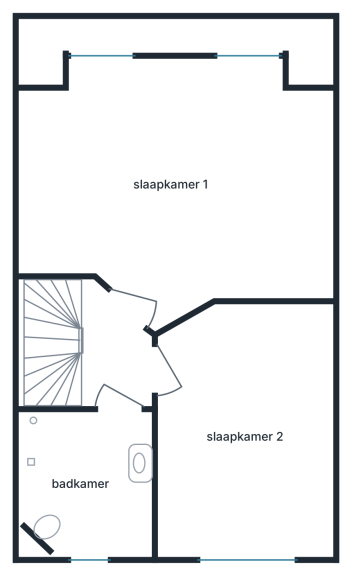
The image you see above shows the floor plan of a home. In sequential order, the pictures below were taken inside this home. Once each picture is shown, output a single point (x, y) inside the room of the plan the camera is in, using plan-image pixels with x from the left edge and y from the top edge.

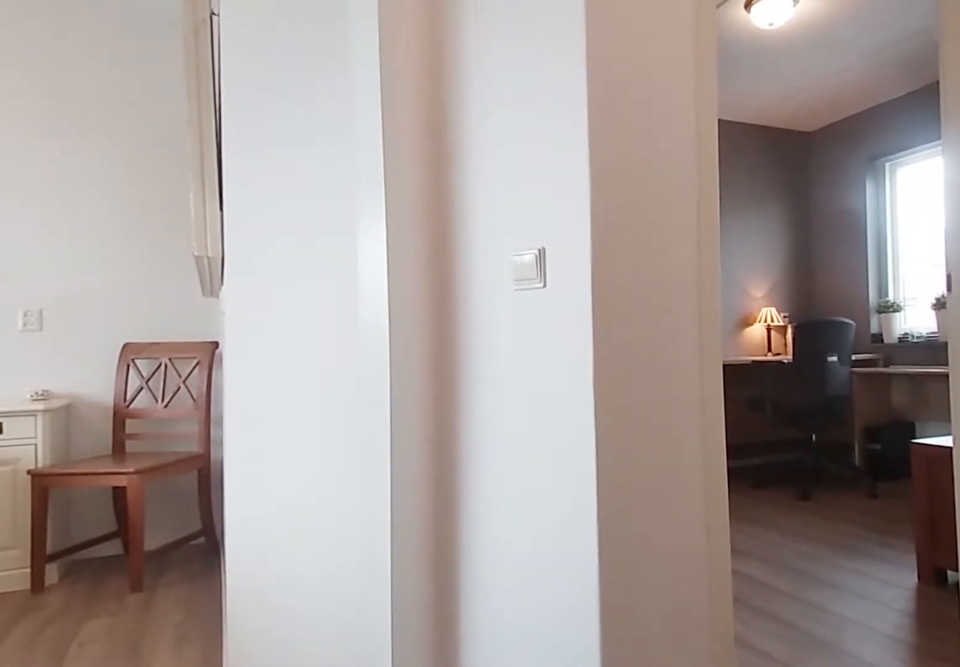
(113, 353)
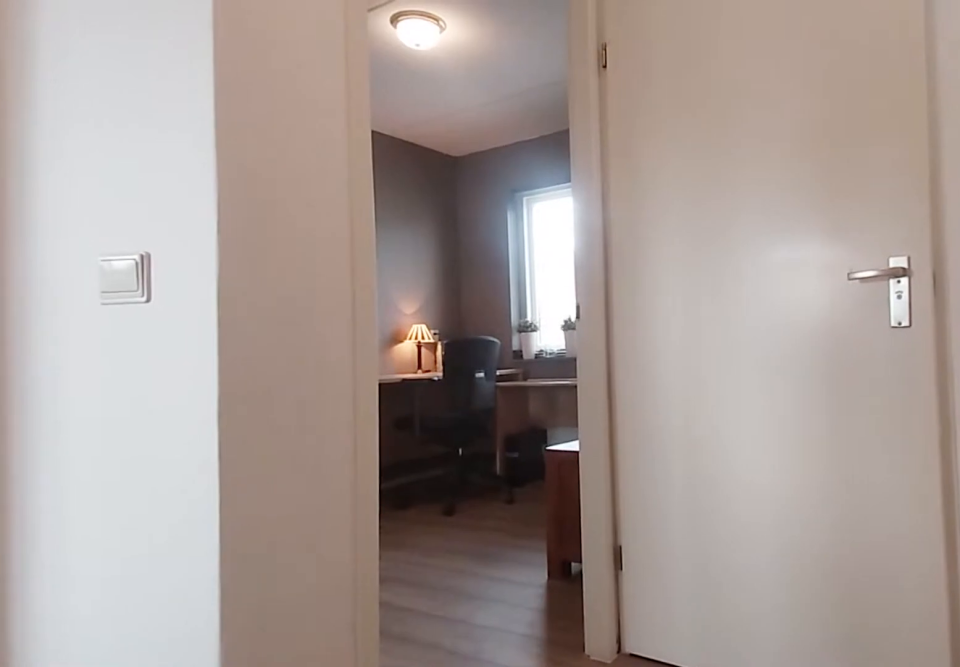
(113, 353)
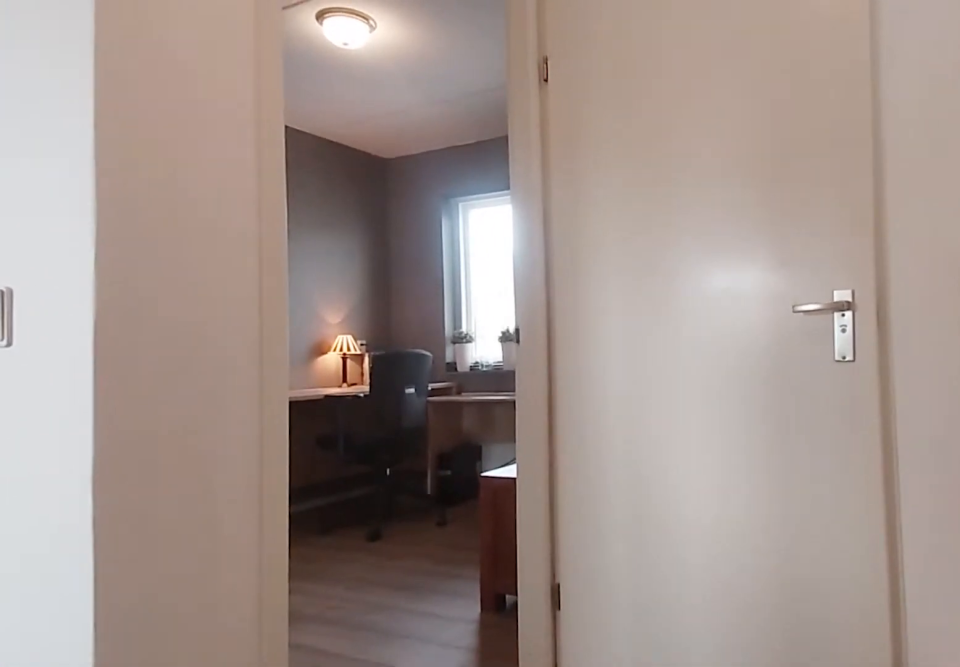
(113, 353)
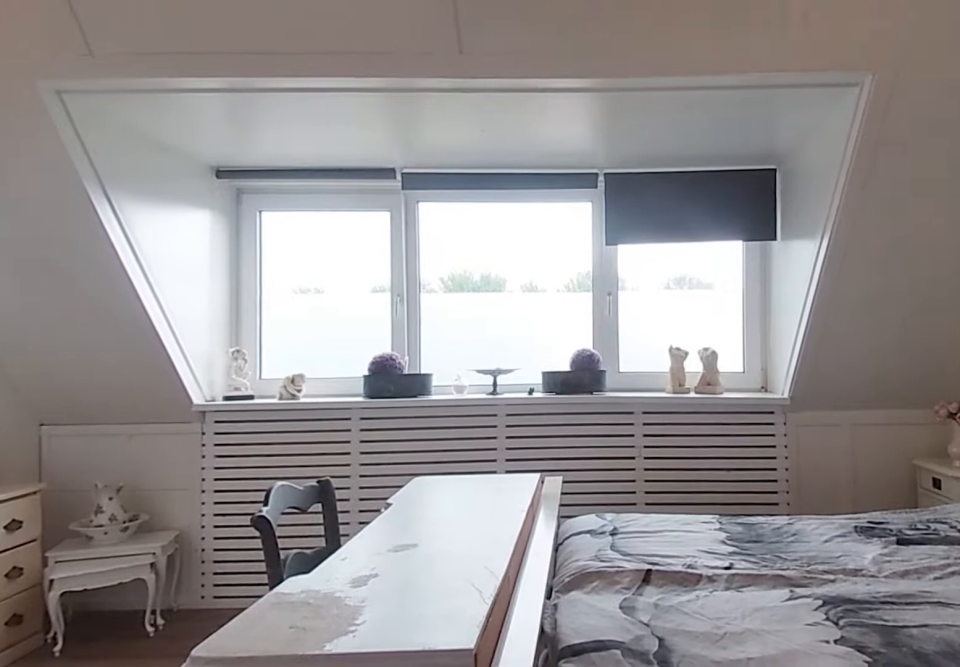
(179, 182)
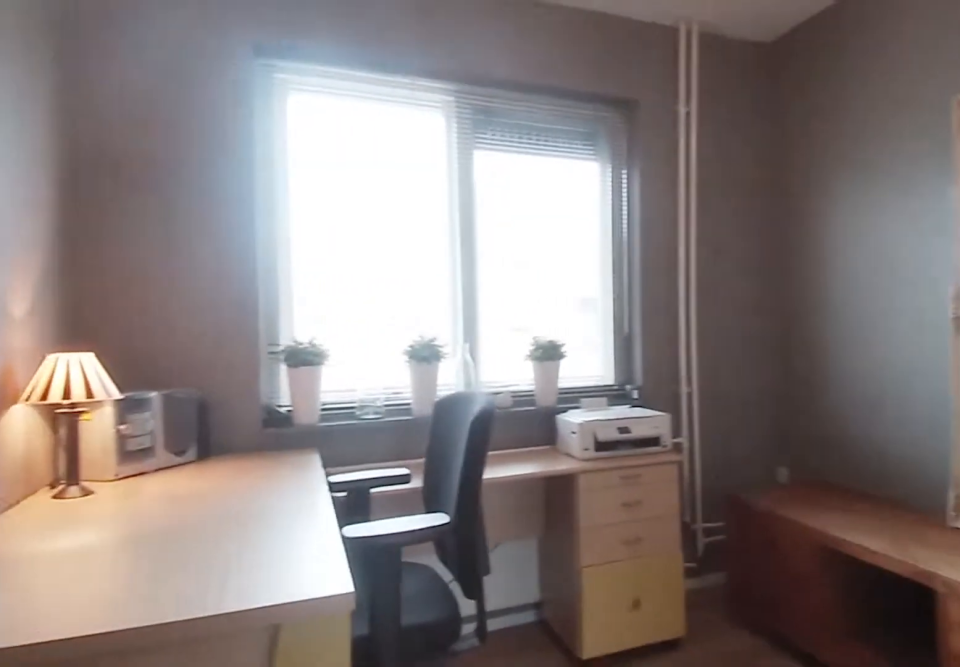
(245, 431)
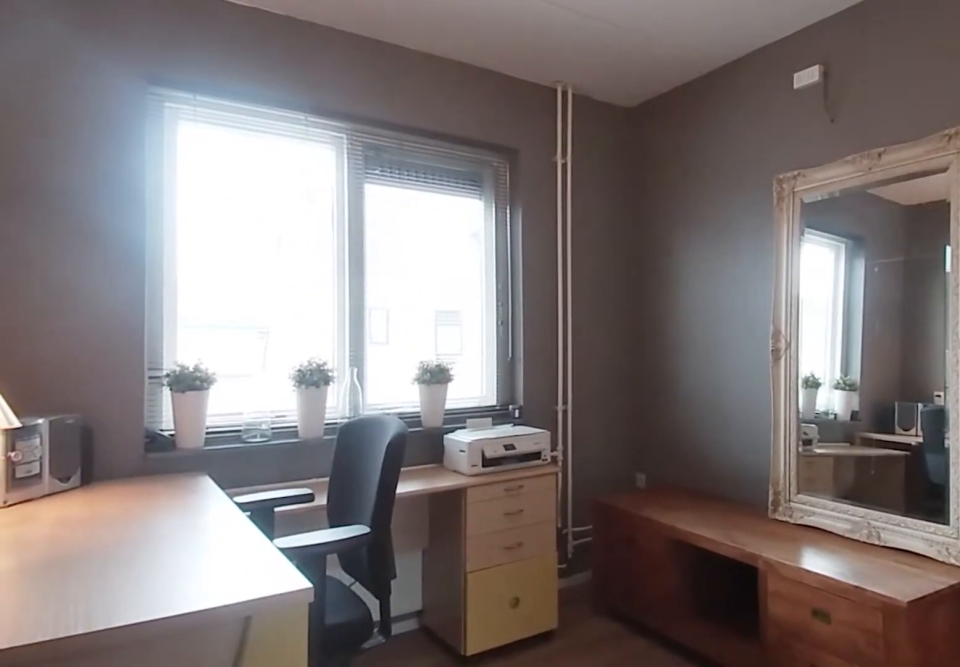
(245, 431)
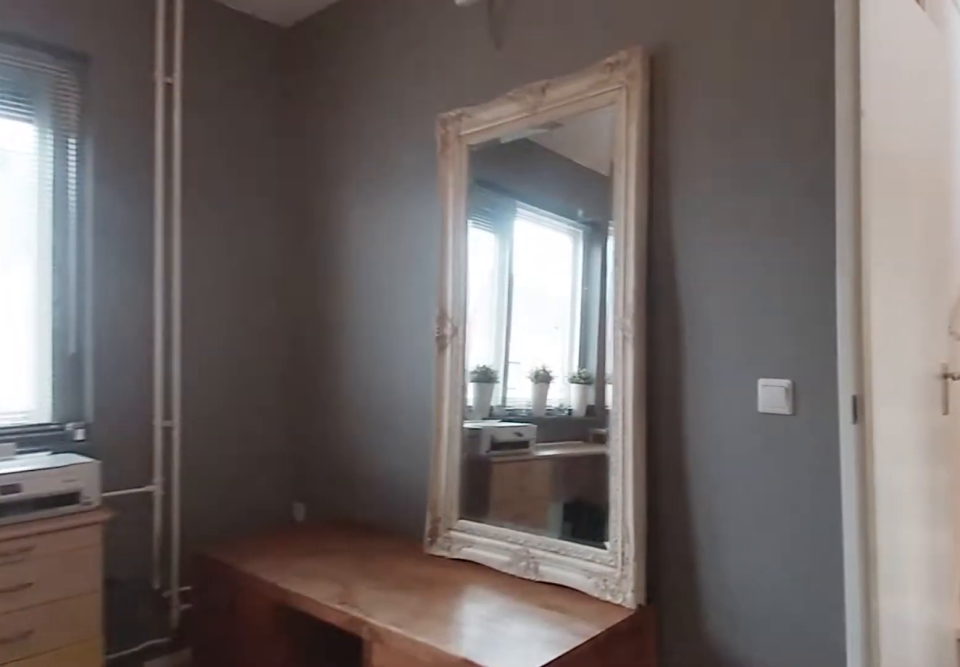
(245, 431)
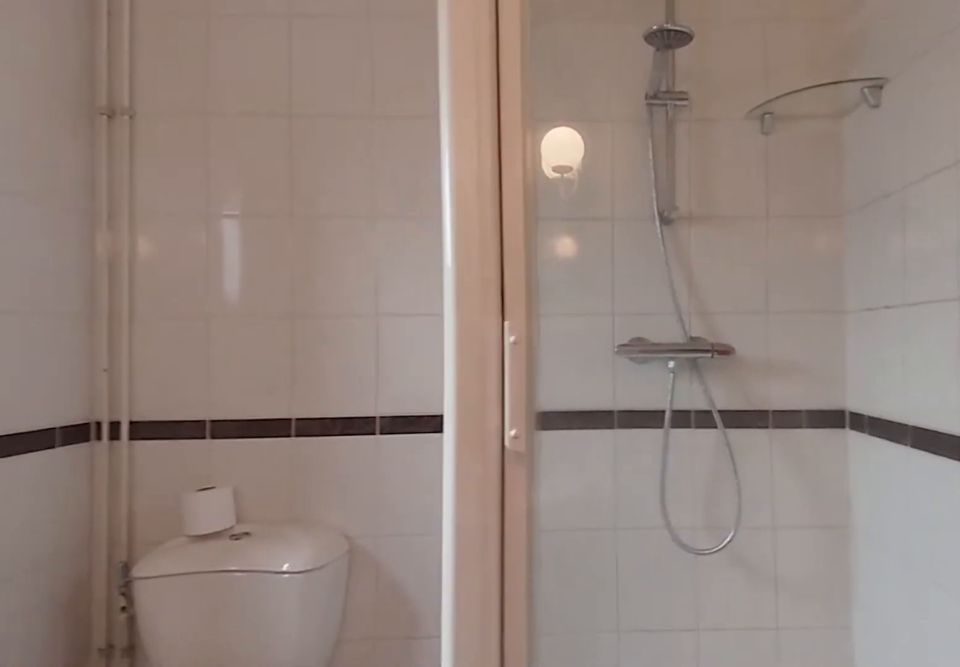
(88, 481)
